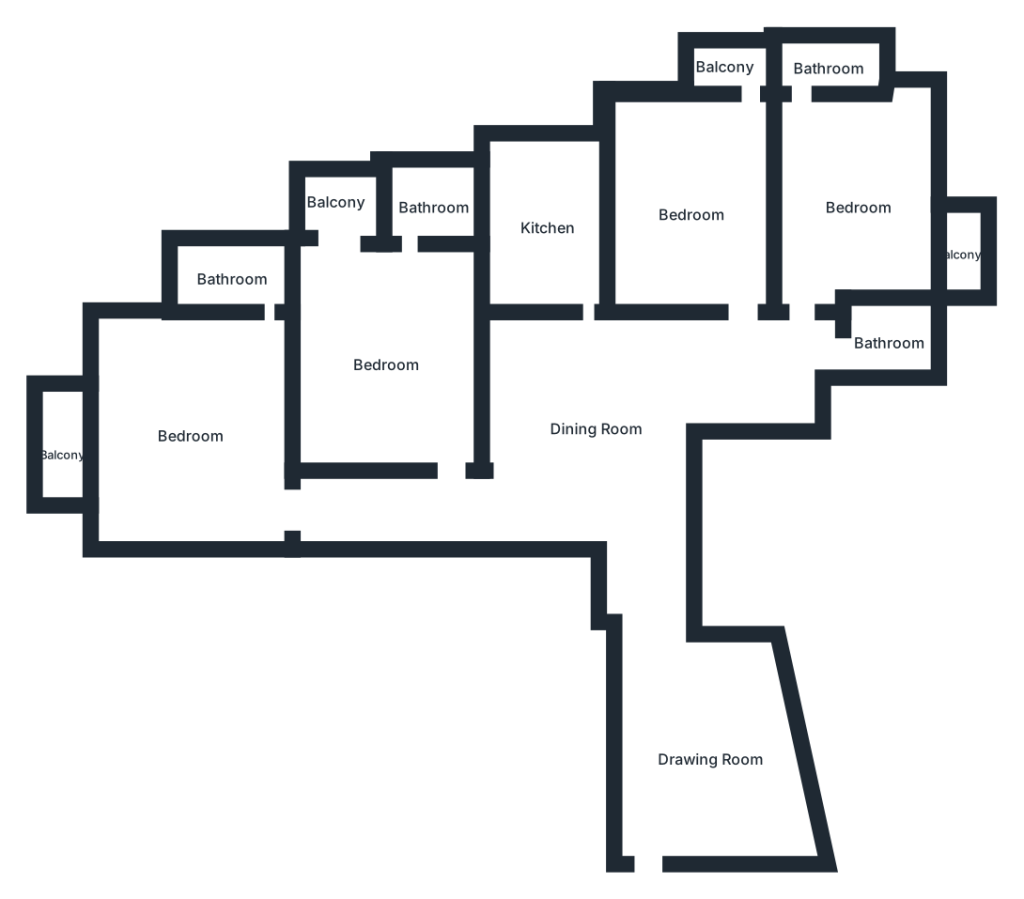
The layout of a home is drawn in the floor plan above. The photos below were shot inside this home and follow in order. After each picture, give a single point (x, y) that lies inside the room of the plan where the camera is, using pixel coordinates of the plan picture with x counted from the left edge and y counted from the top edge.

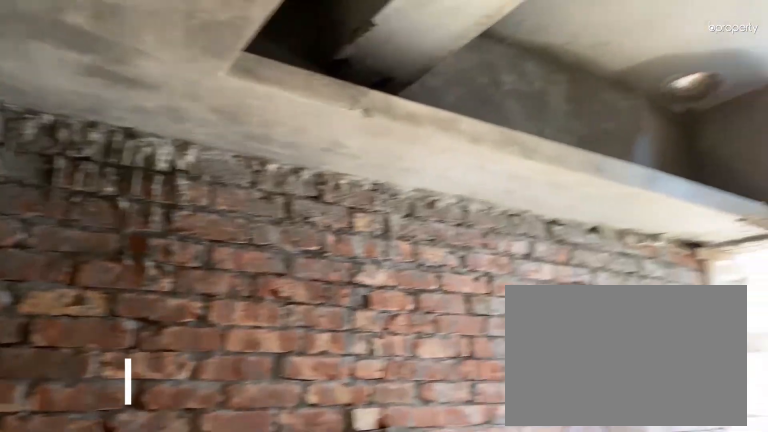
(548, 224)
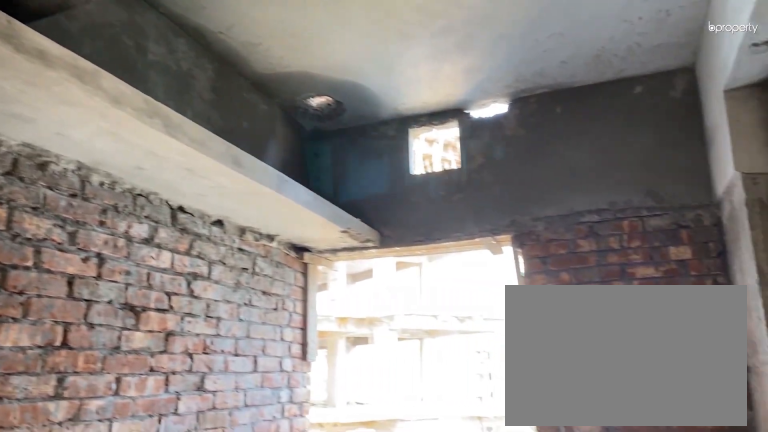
(548, 224)
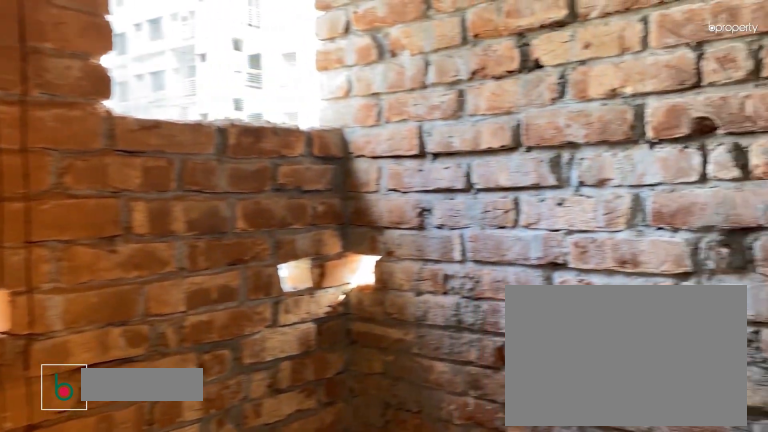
(831, 62)
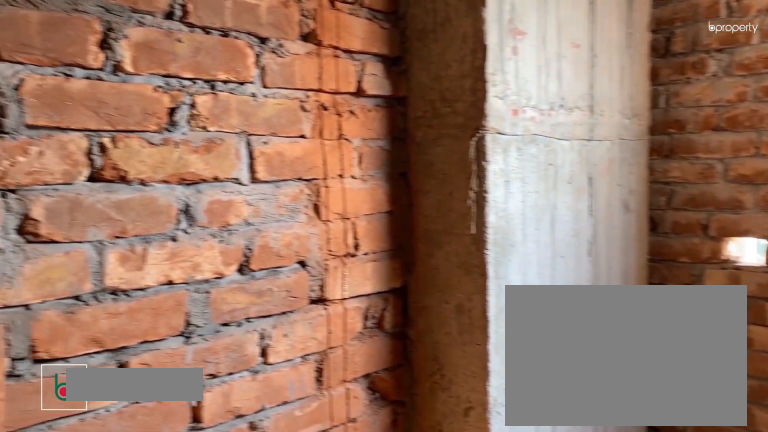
(888, 341)
